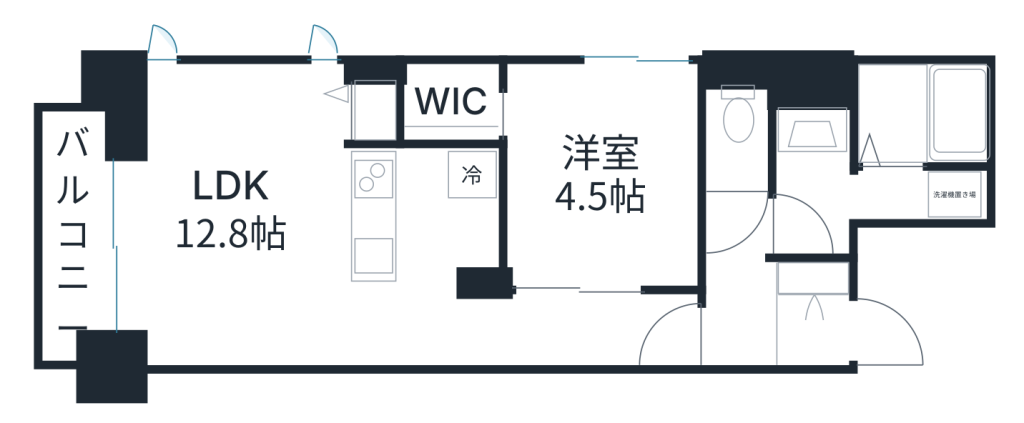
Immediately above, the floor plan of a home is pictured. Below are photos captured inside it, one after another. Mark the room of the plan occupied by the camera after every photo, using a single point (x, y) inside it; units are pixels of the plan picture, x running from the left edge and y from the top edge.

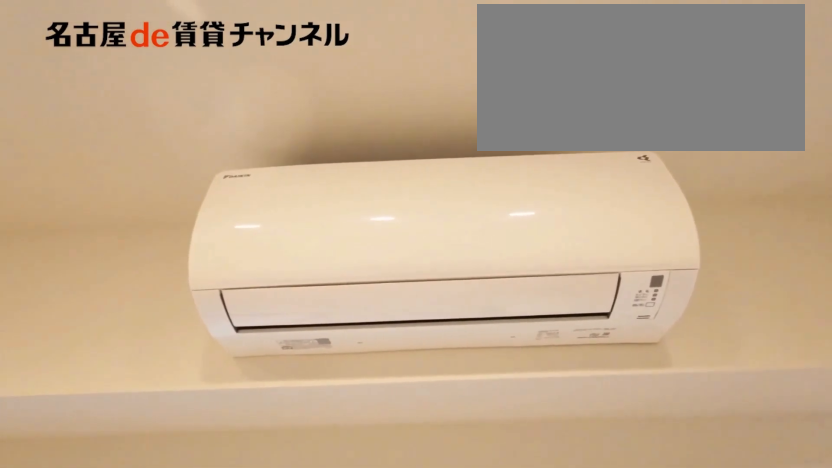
(230, 214)
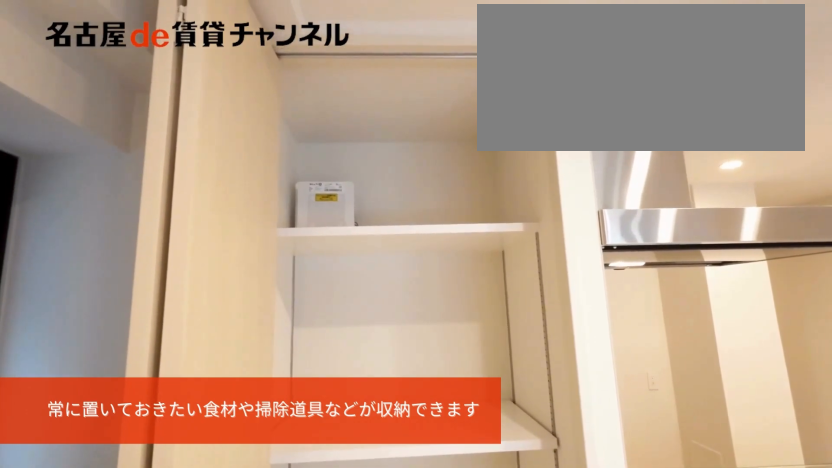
(374, 101)
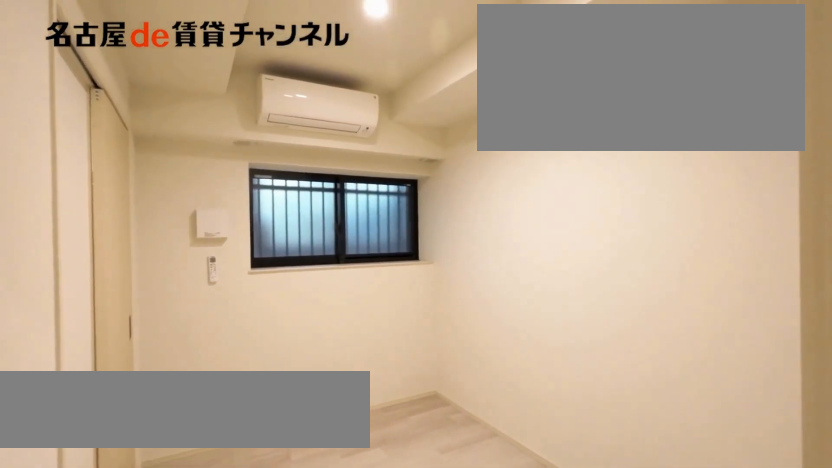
(602, 176)
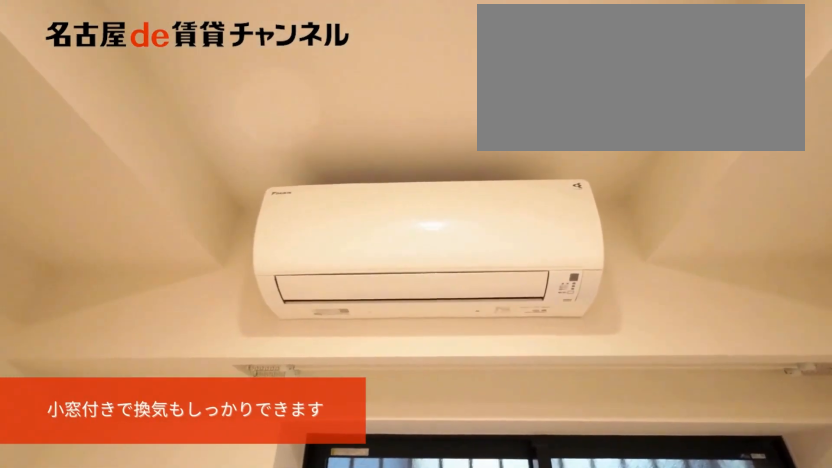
(602, 176)
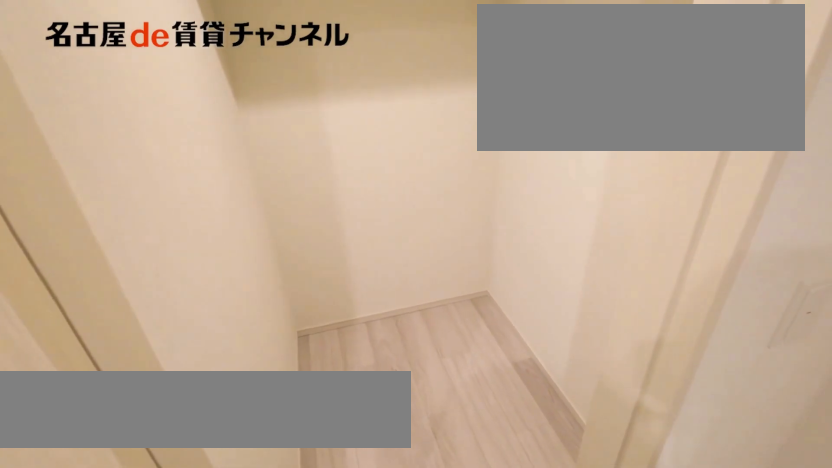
(451, 101)
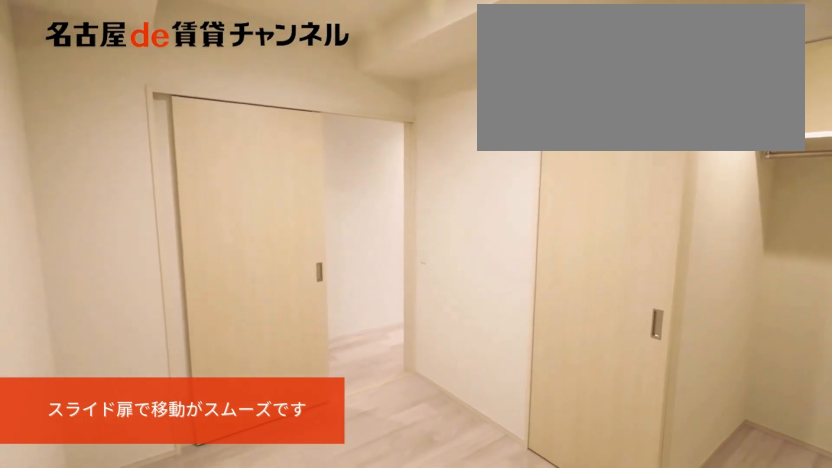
(602, 176)
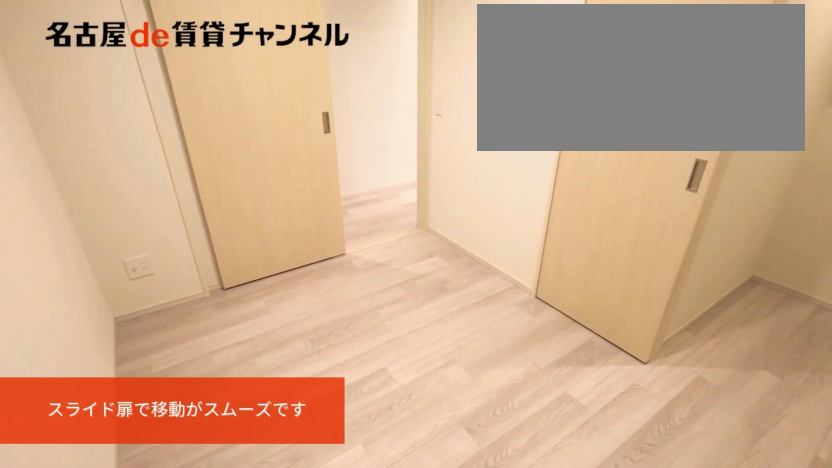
(602, 176)
